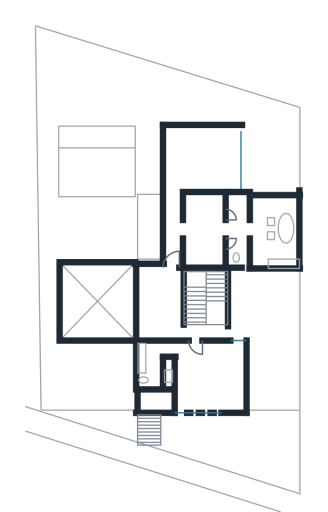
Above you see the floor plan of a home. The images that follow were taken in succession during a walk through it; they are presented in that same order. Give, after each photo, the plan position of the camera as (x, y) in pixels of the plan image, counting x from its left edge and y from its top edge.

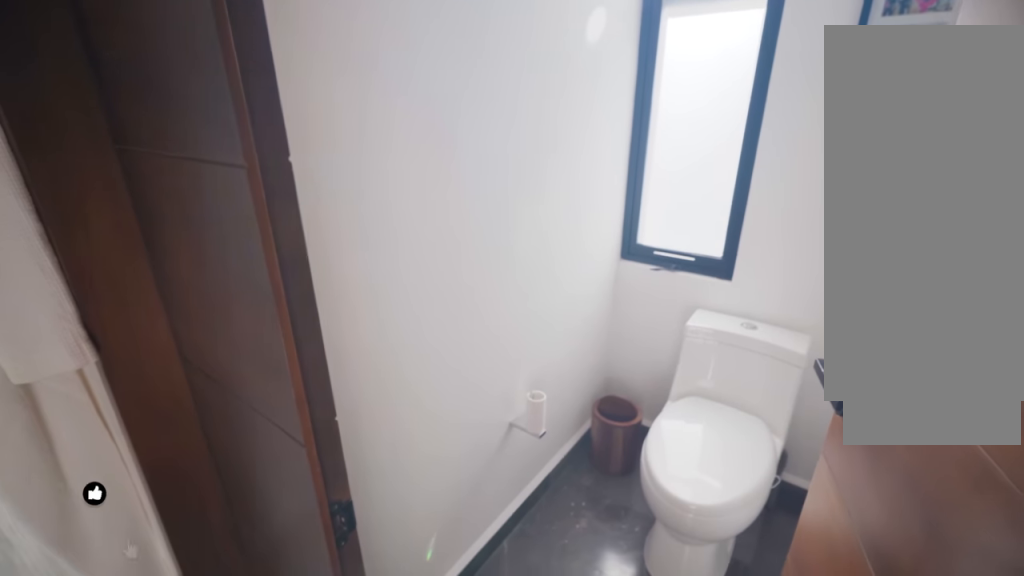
(233, 234)
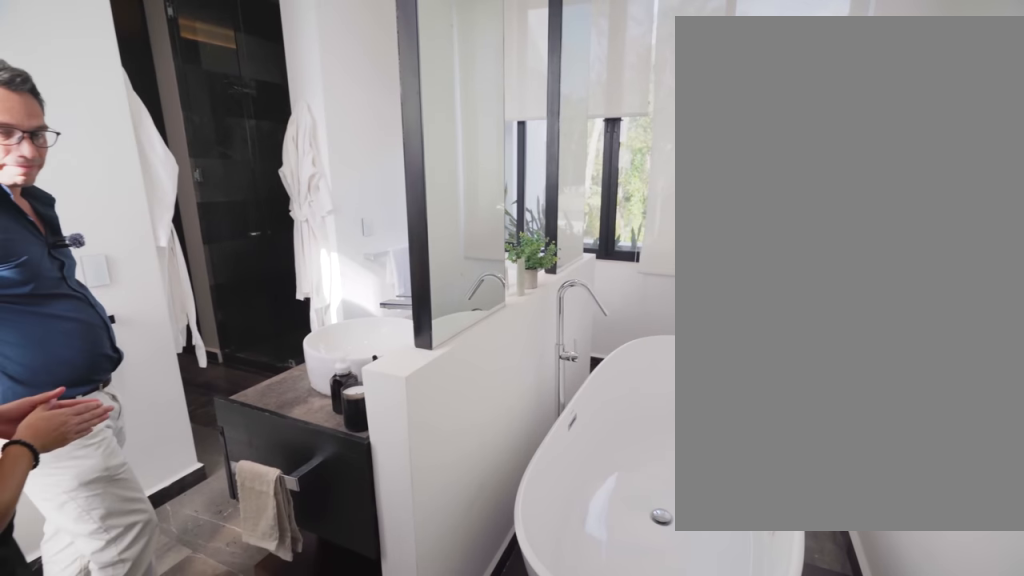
(283, 245)
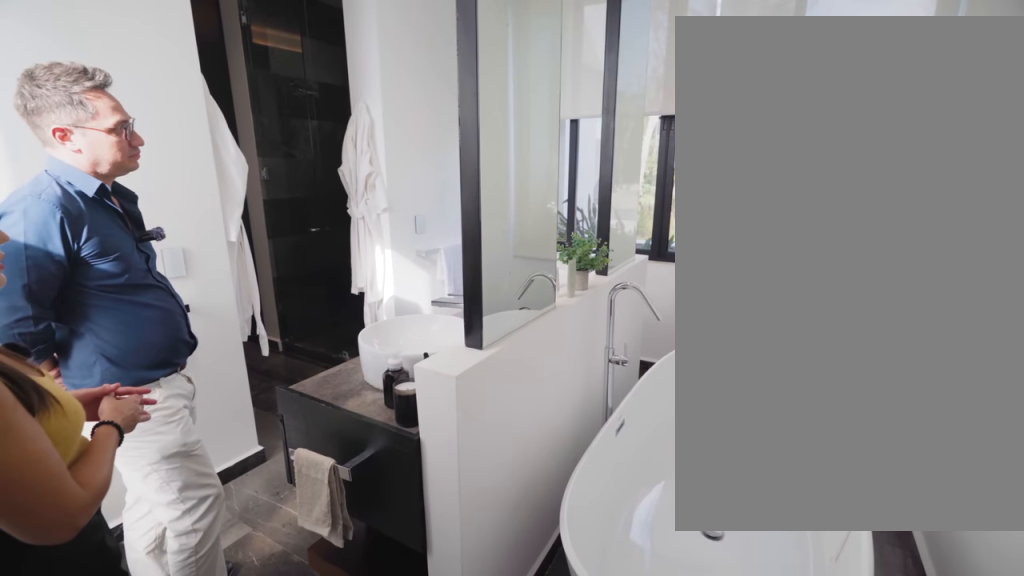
(283, 246)
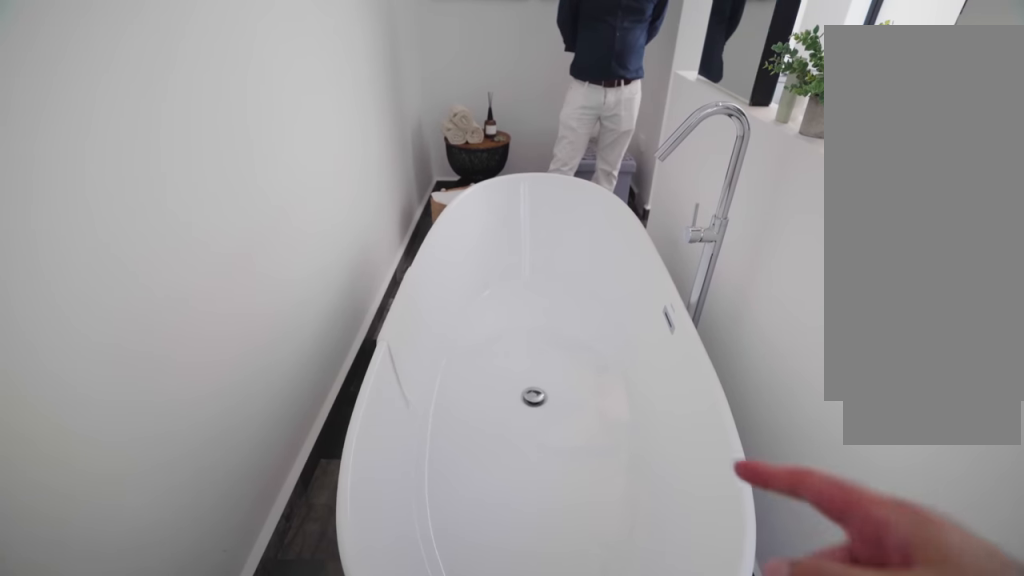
(282, 209)
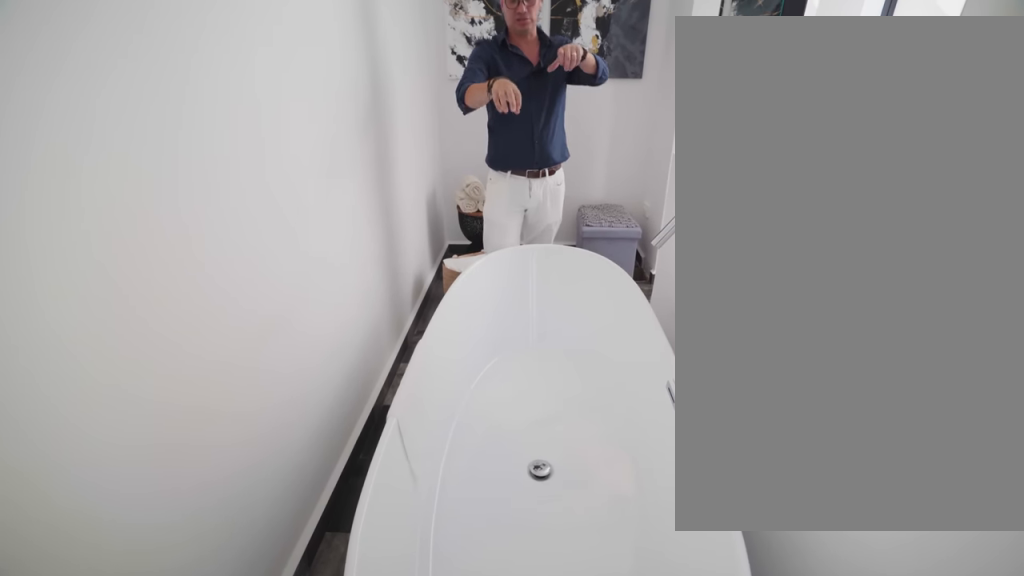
(282, 209)
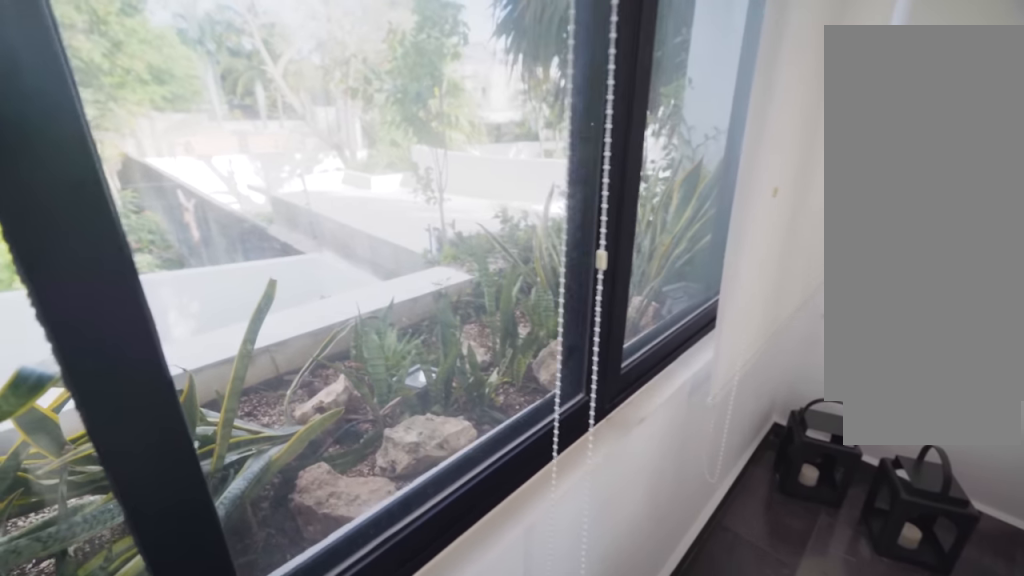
(259, 209)
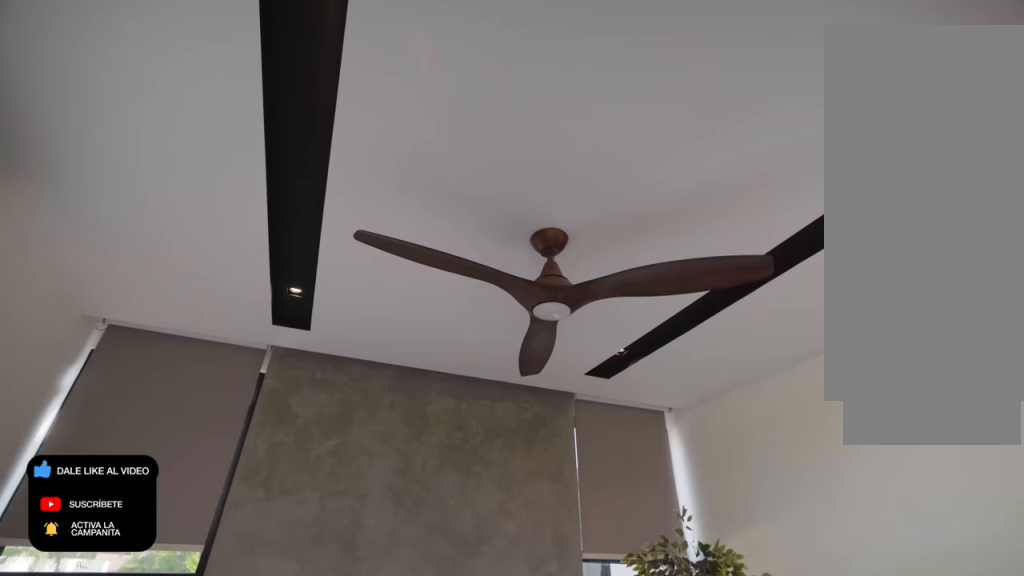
(182, 175)
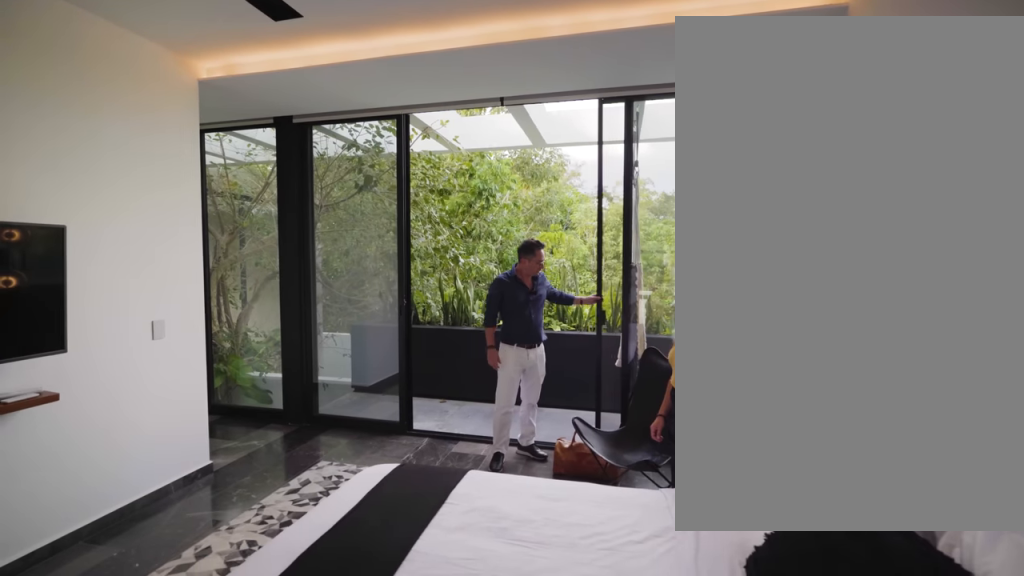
(233, 154)
